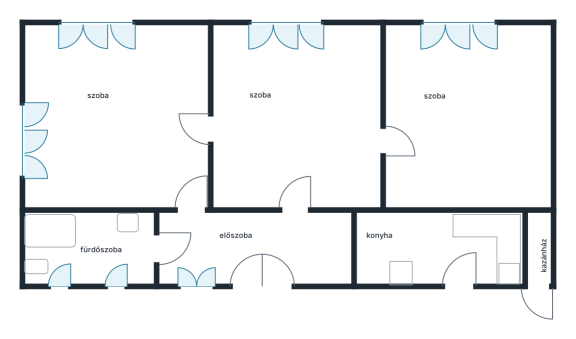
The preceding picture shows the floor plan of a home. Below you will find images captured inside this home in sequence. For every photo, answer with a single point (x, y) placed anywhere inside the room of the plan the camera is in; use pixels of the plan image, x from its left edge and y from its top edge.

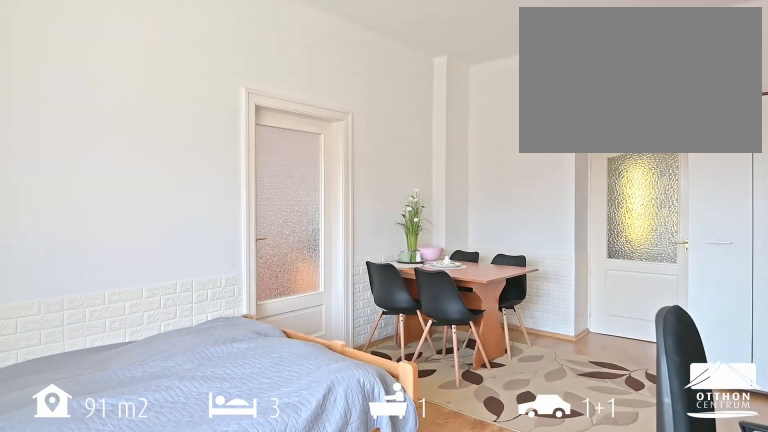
(292, 124)
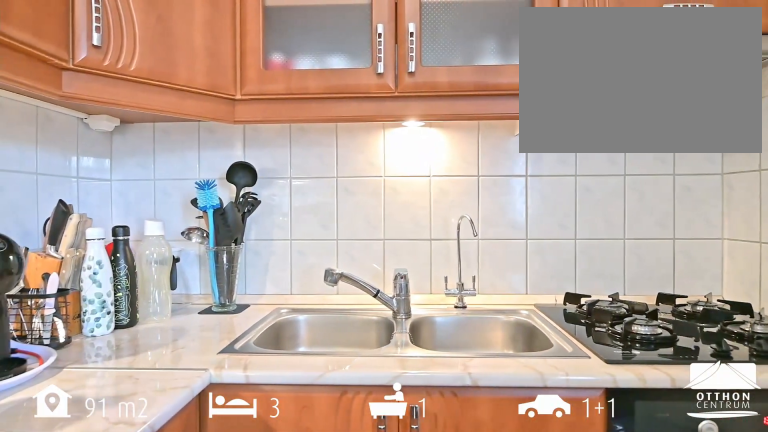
(434, 251)
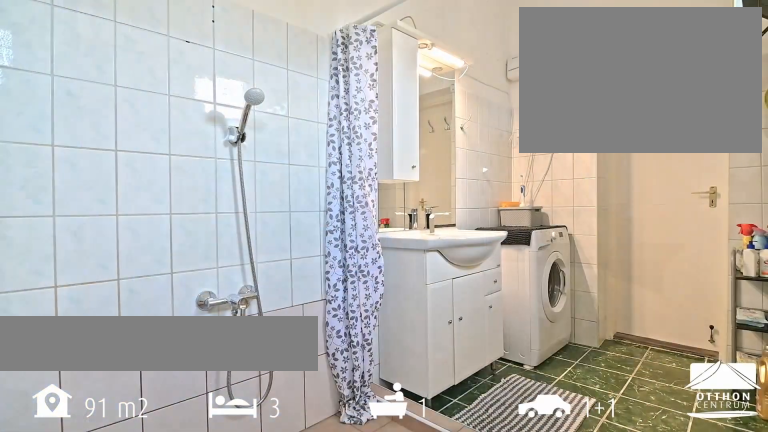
(105, 251)
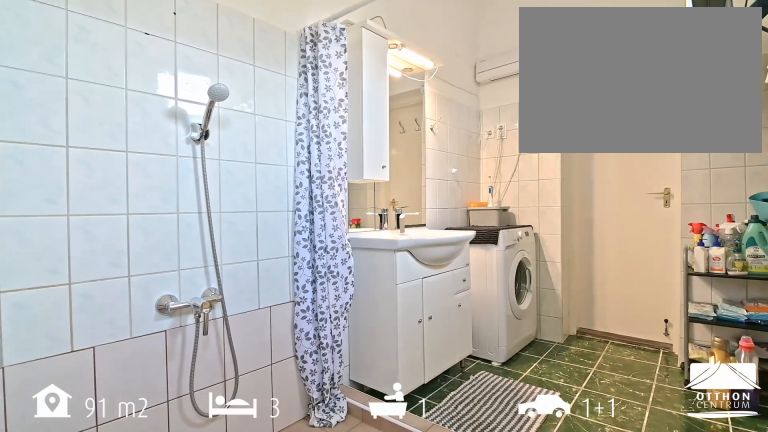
(105, 251)
